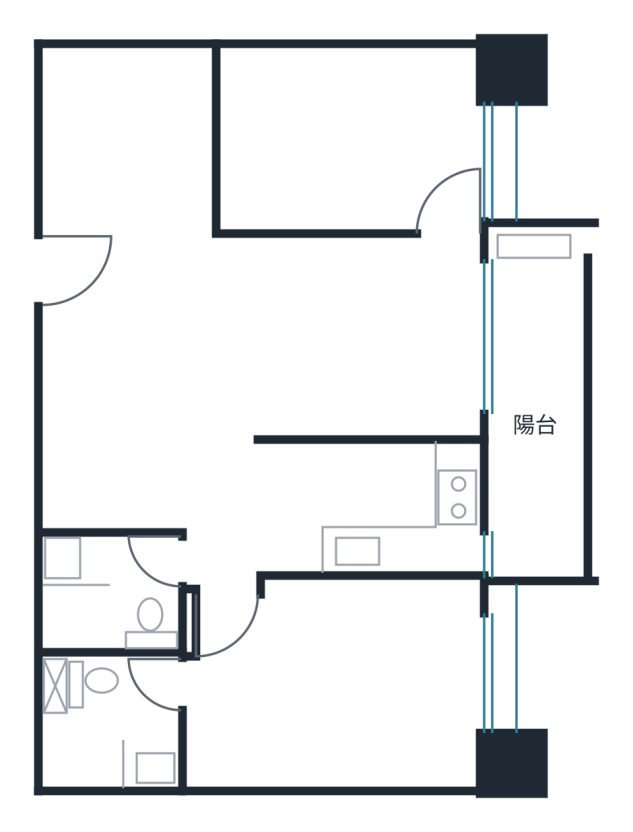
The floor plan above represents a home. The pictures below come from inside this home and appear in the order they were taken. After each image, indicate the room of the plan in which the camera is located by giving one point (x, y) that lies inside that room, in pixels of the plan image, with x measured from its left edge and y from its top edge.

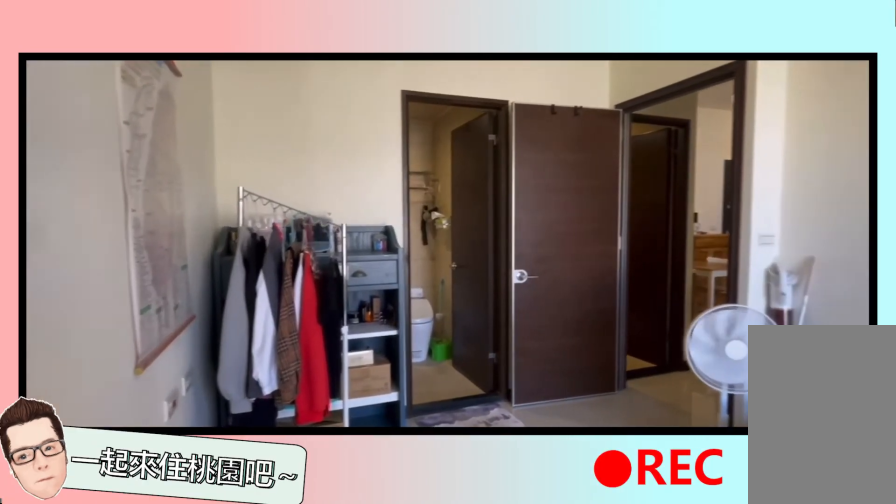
(328, 691)
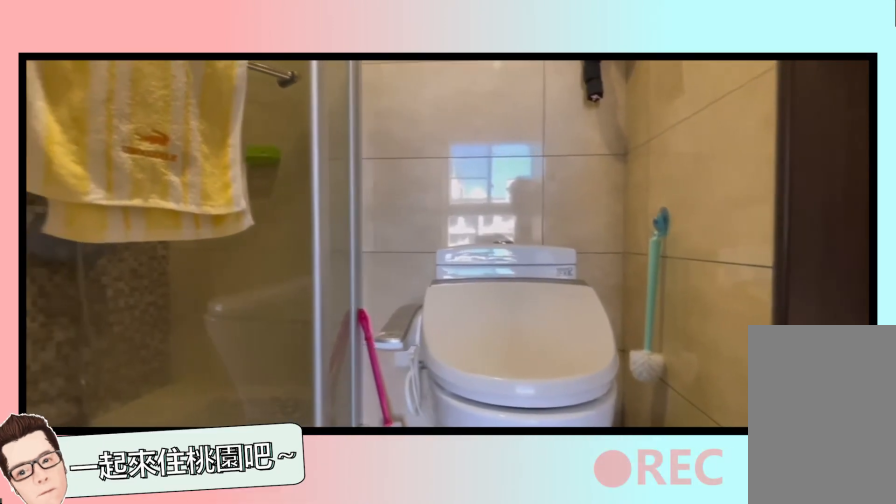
(104, 724)
